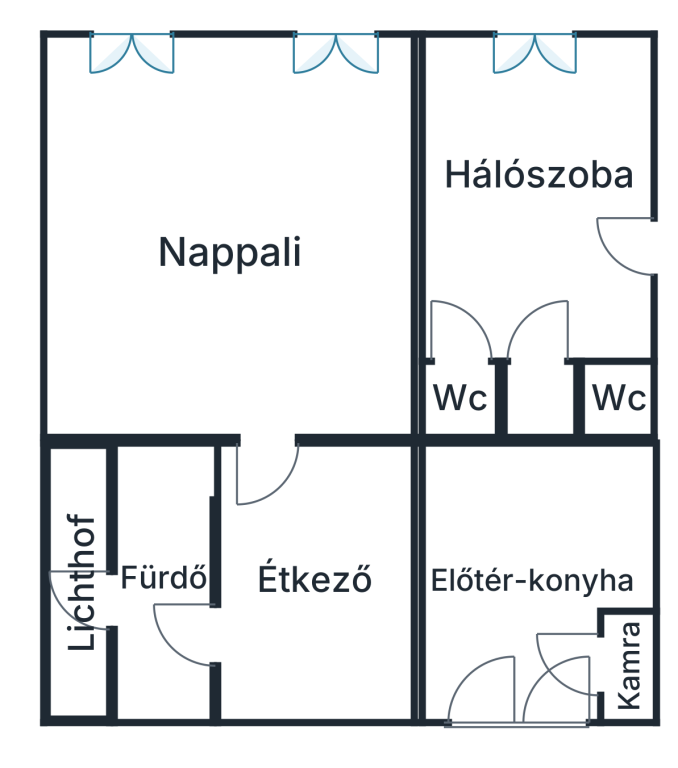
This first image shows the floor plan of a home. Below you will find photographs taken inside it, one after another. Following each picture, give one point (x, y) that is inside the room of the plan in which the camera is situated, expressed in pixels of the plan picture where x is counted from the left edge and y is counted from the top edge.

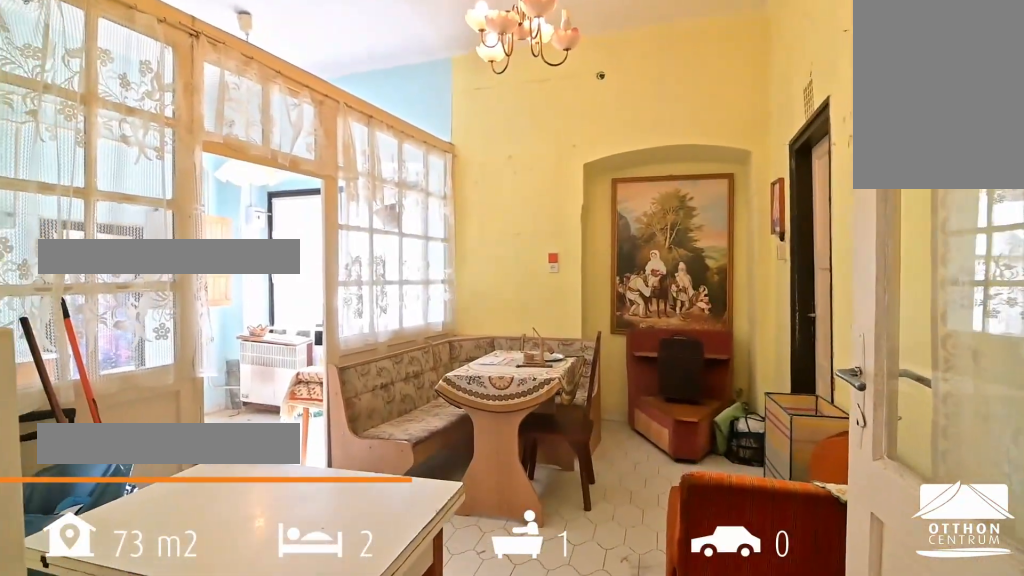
(291, 582)
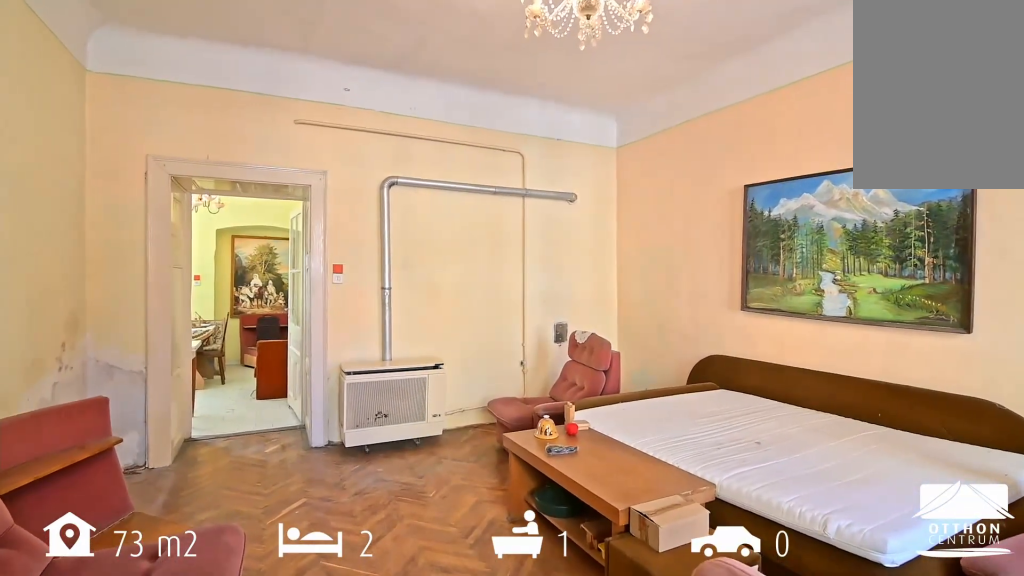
(239, 203)
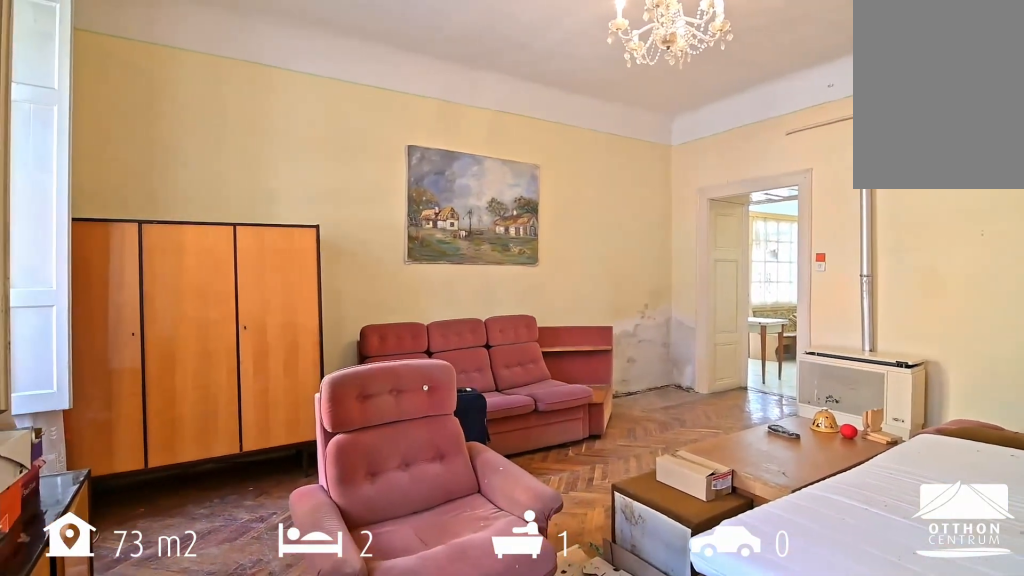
(239, 203)
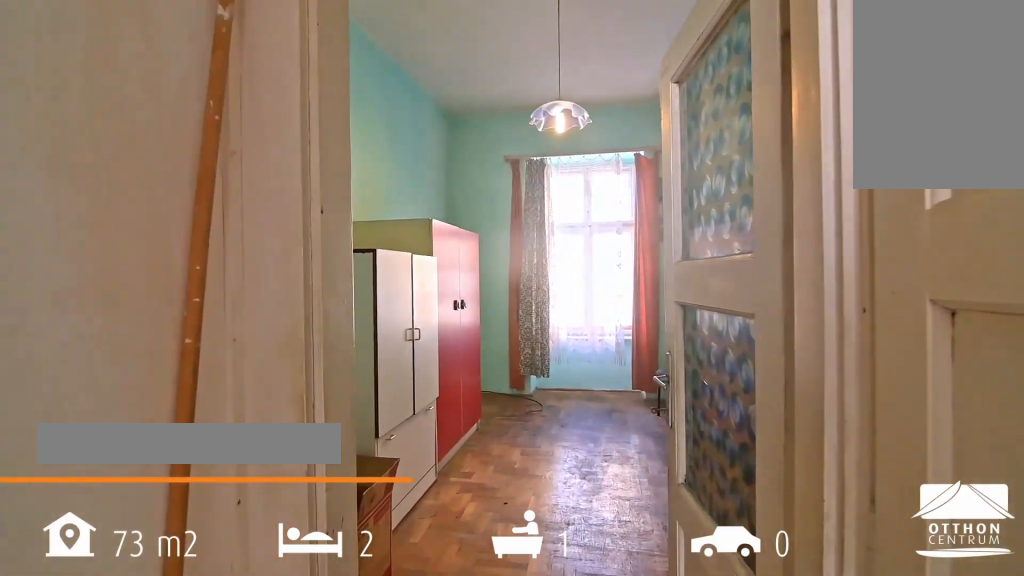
(534, 211)
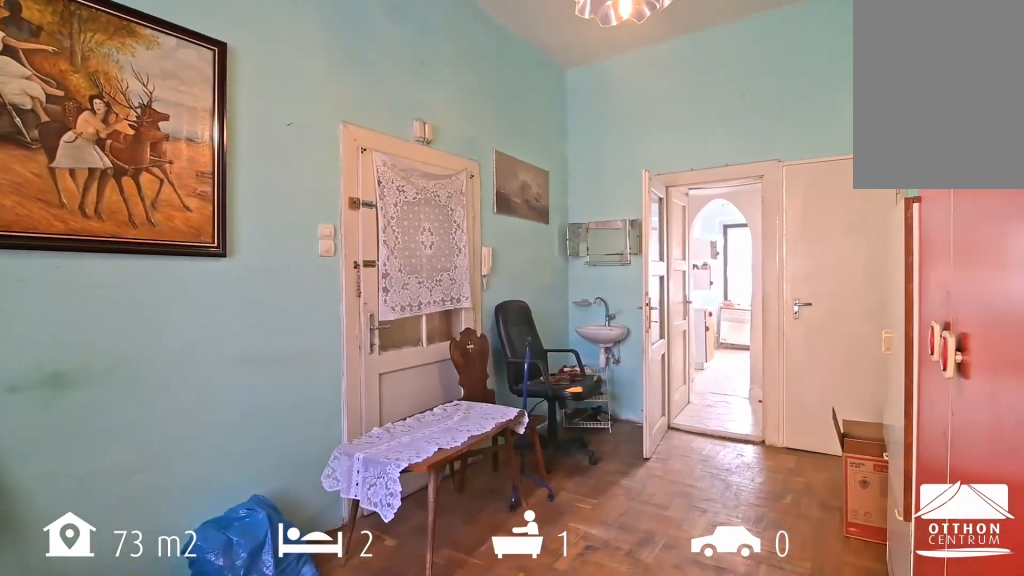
(534, 211)
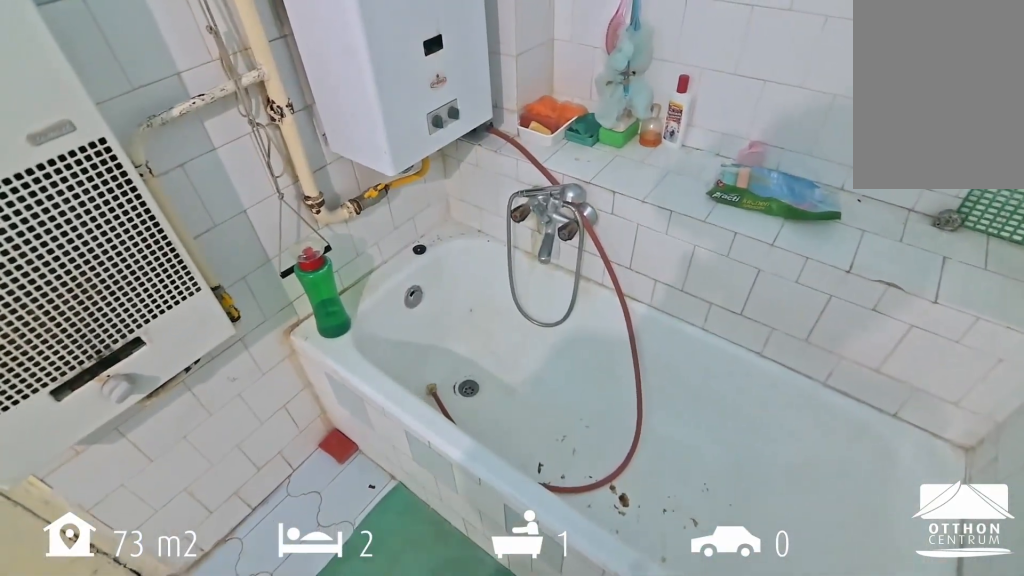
(163, 604)
